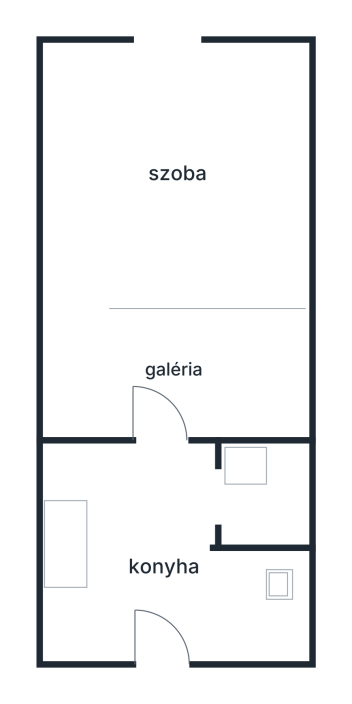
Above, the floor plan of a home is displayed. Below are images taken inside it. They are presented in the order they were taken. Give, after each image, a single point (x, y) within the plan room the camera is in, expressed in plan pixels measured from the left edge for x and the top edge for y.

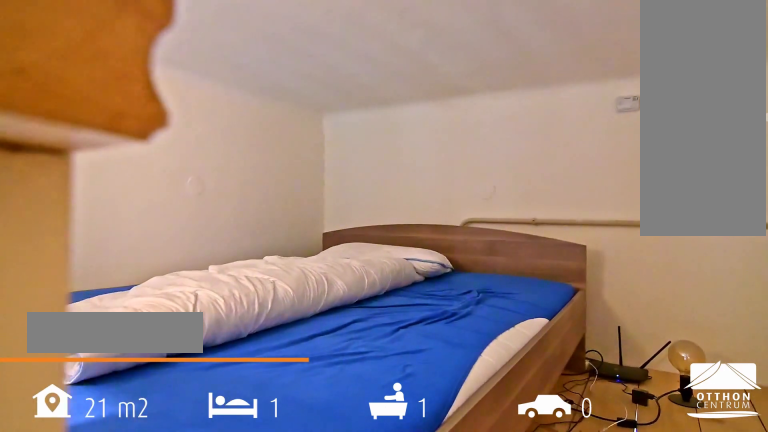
(174, 365)
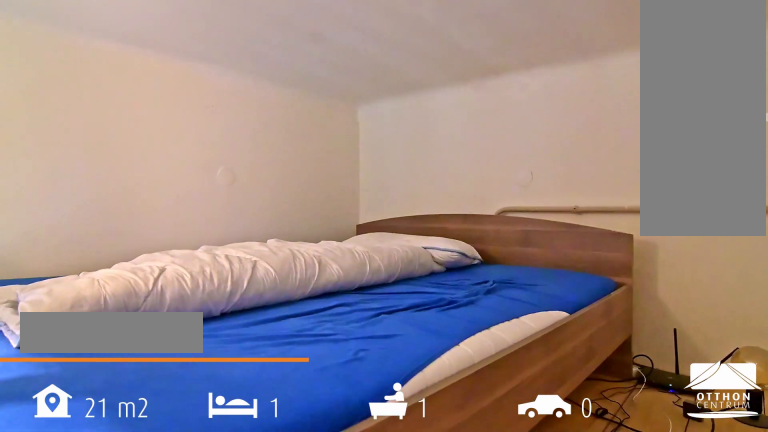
(174, 365)
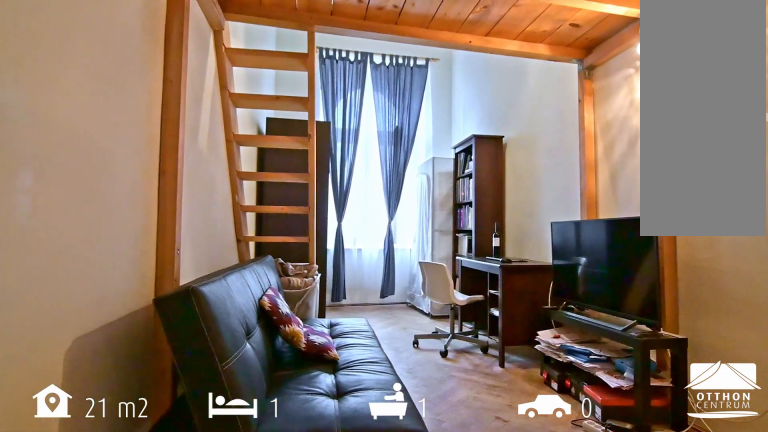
(181, 180)
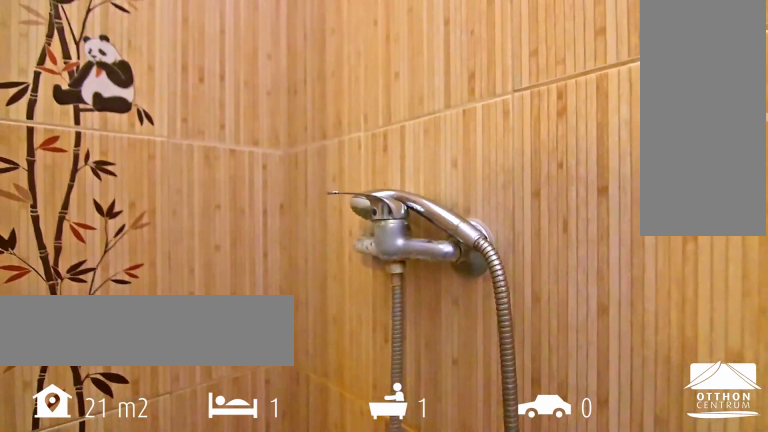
(271, 496)
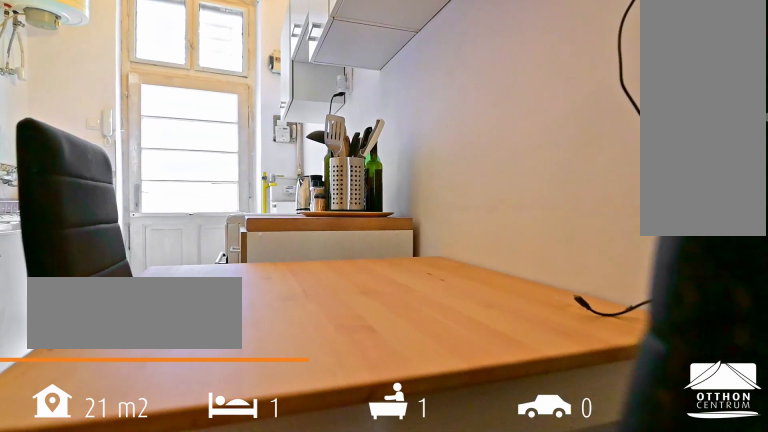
(153, 569)
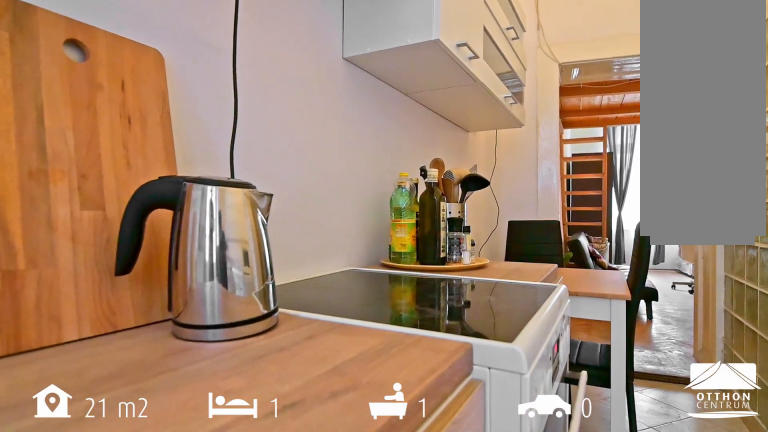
(153, 569)
